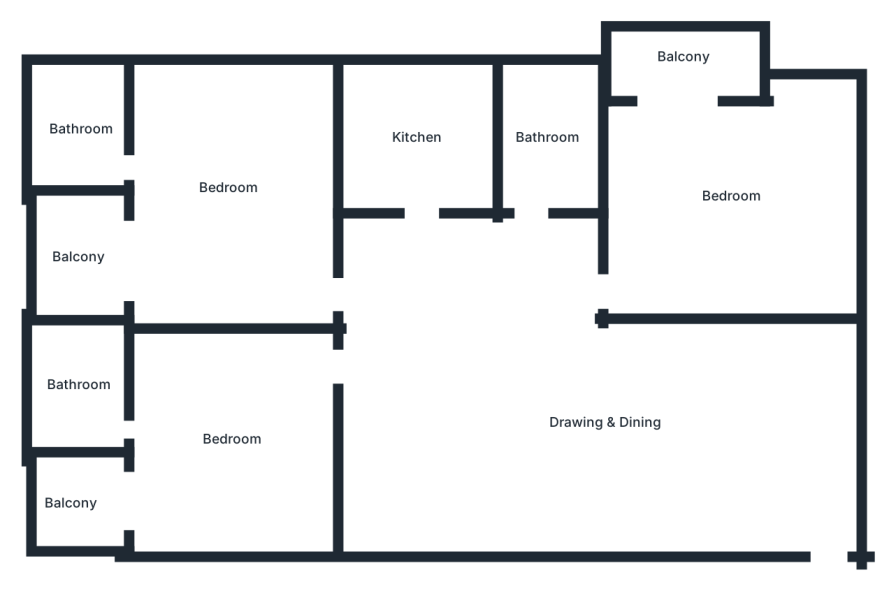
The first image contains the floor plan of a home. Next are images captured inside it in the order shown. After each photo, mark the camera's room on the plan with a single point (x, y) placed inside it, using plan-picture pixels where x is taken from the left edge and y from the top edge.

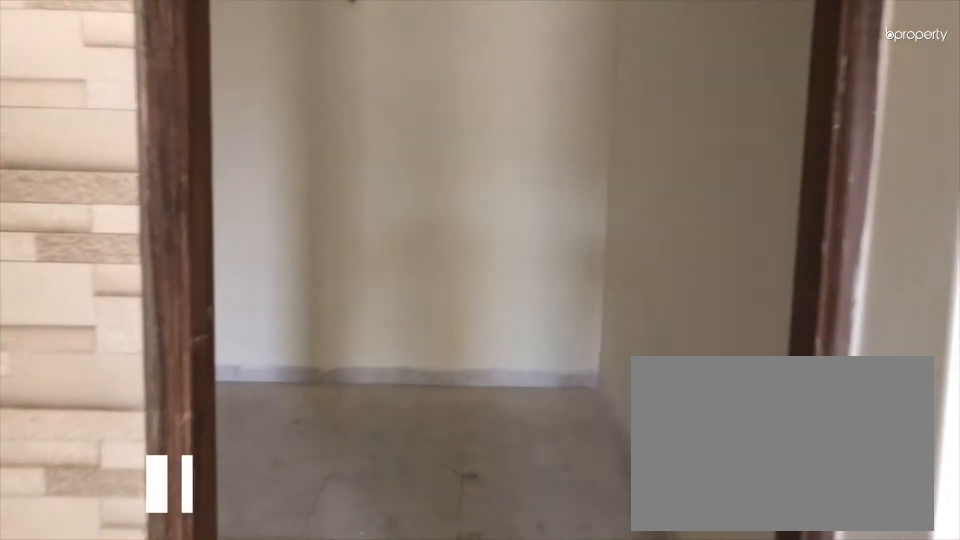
(733, 197)
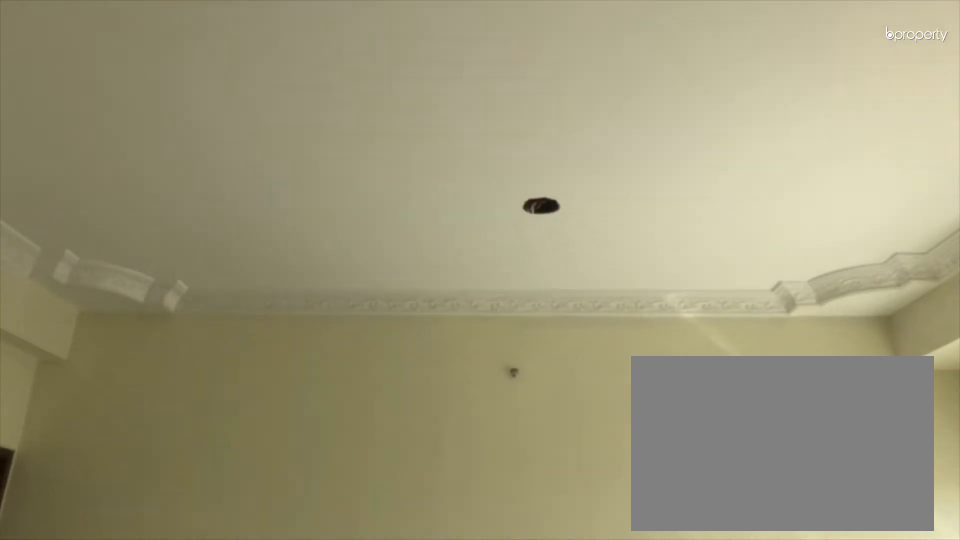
(230, 189)
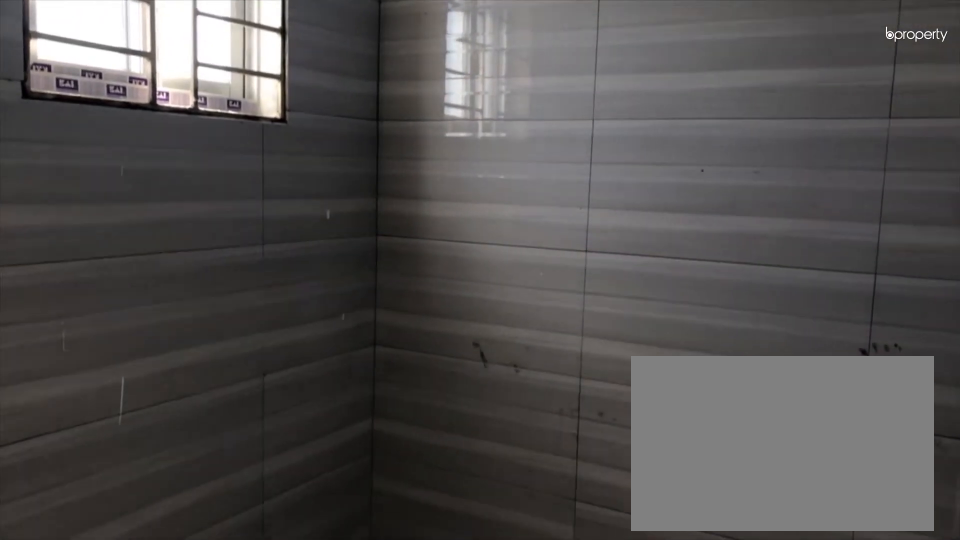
(84, 126)
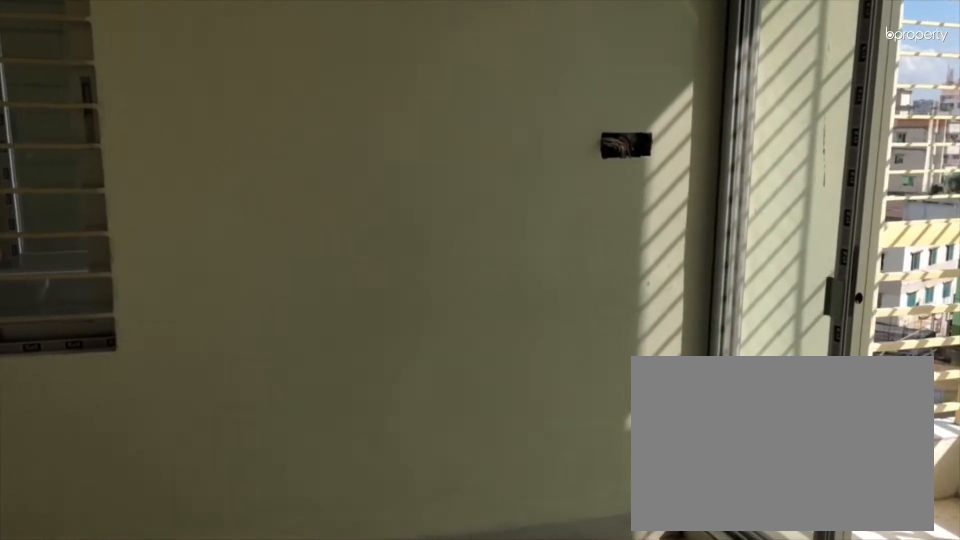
(230, 436)
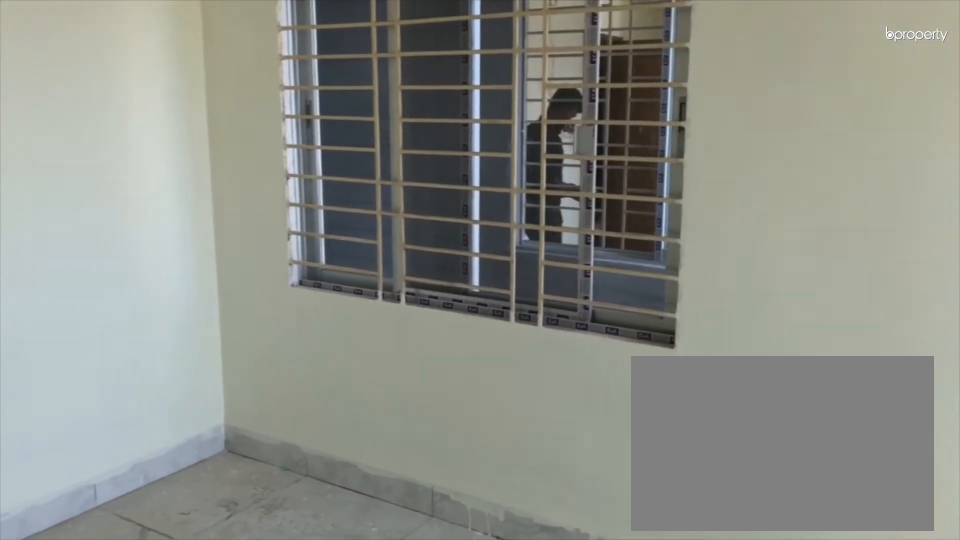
(230, 436)
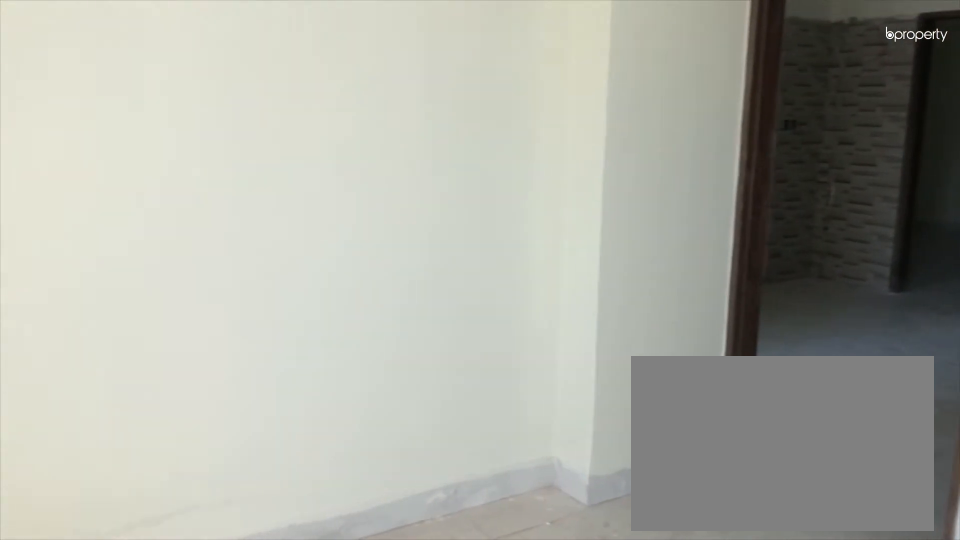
(230, 436)
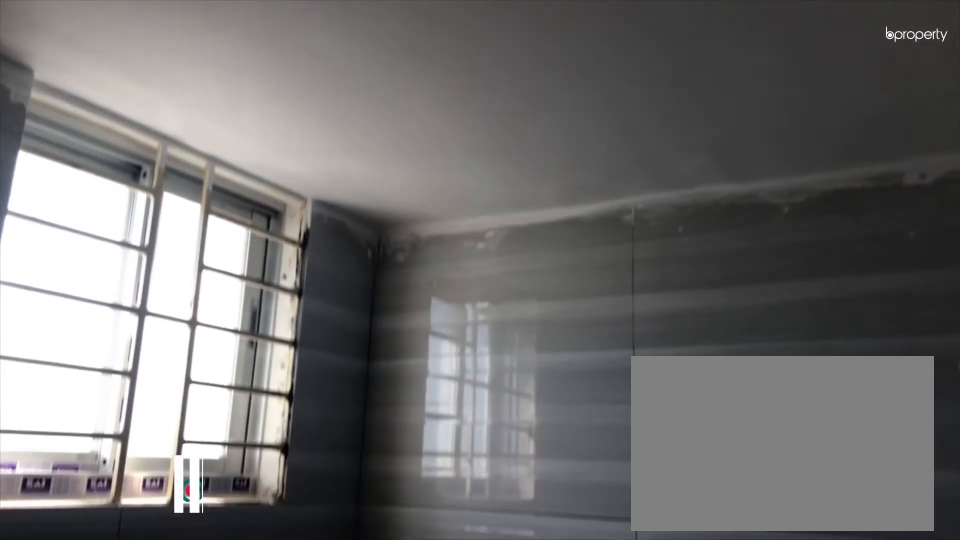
(83, 382)
